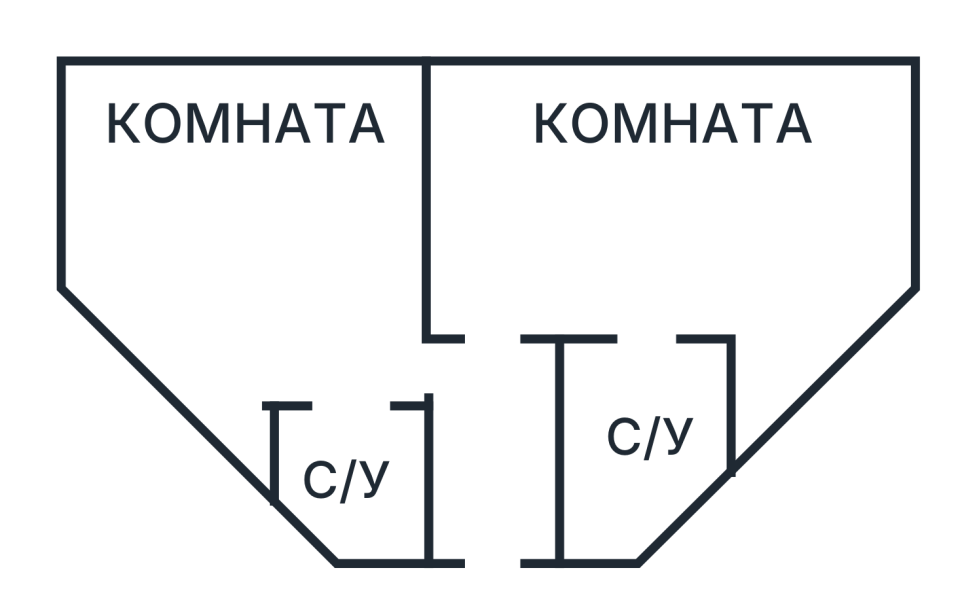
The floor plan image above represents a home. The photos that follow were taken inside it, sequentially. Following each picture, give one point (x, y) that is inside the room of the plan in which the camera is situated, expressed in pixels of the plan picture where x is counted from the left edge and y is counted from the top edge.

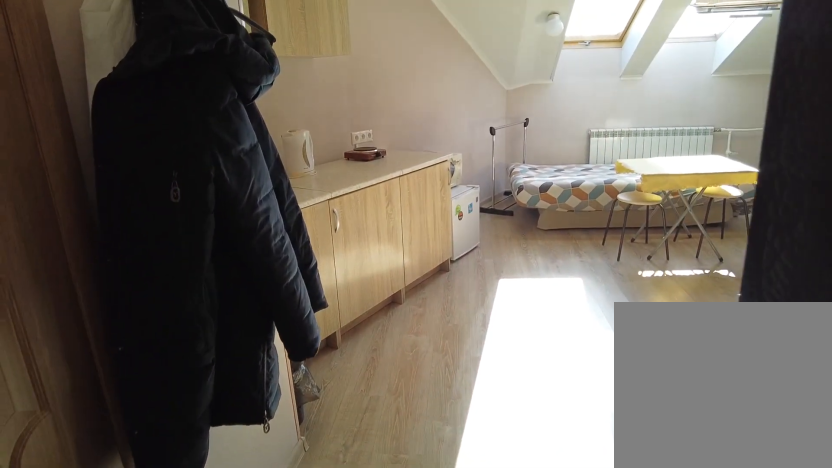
(461, 385)
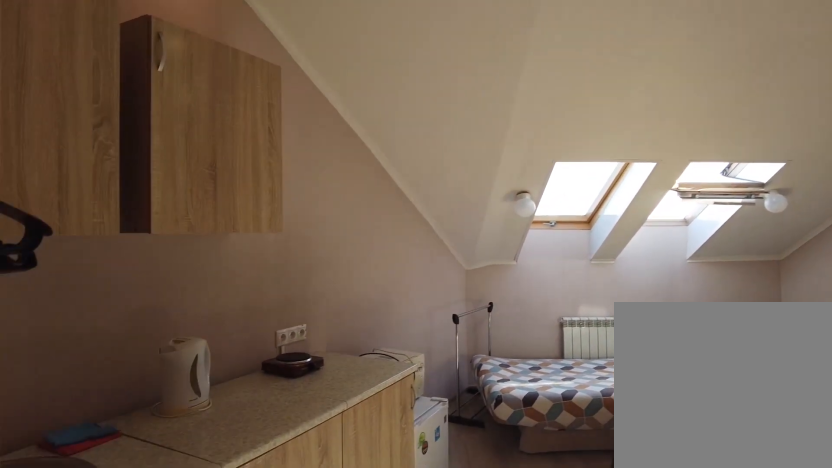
(314, 322)
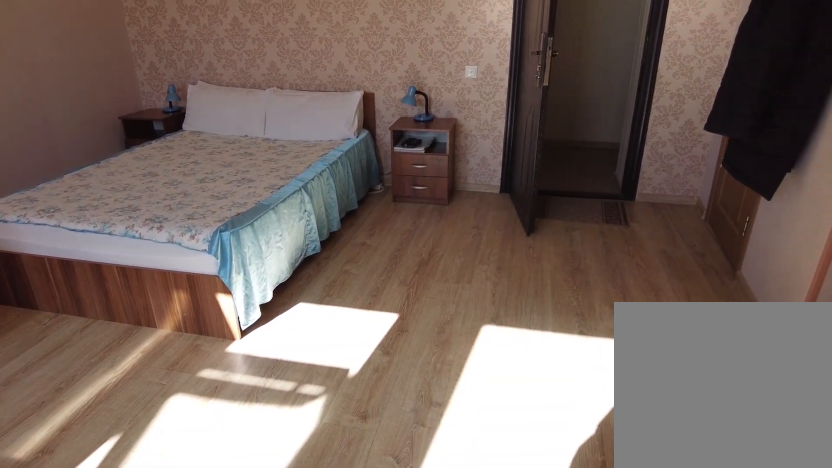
(314, 322)
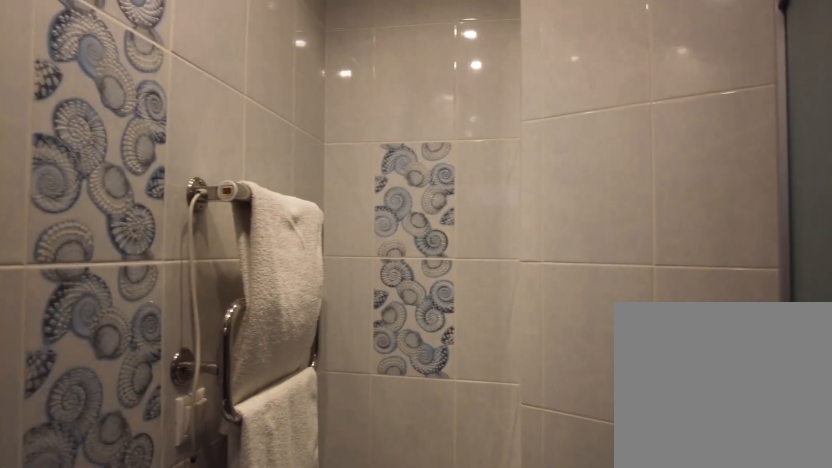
(370, 459)
